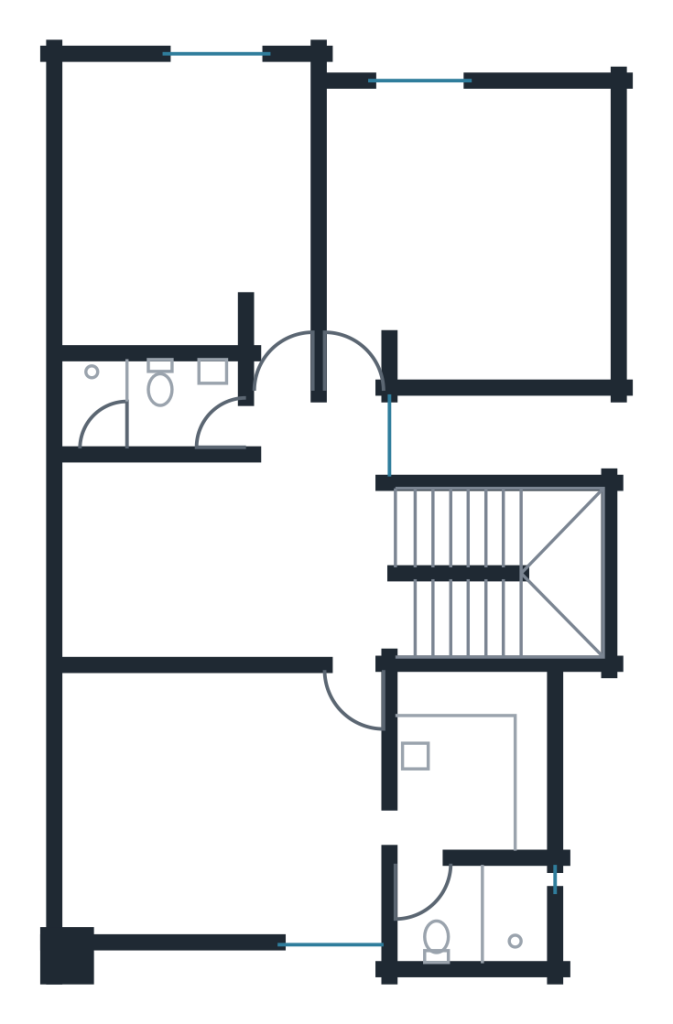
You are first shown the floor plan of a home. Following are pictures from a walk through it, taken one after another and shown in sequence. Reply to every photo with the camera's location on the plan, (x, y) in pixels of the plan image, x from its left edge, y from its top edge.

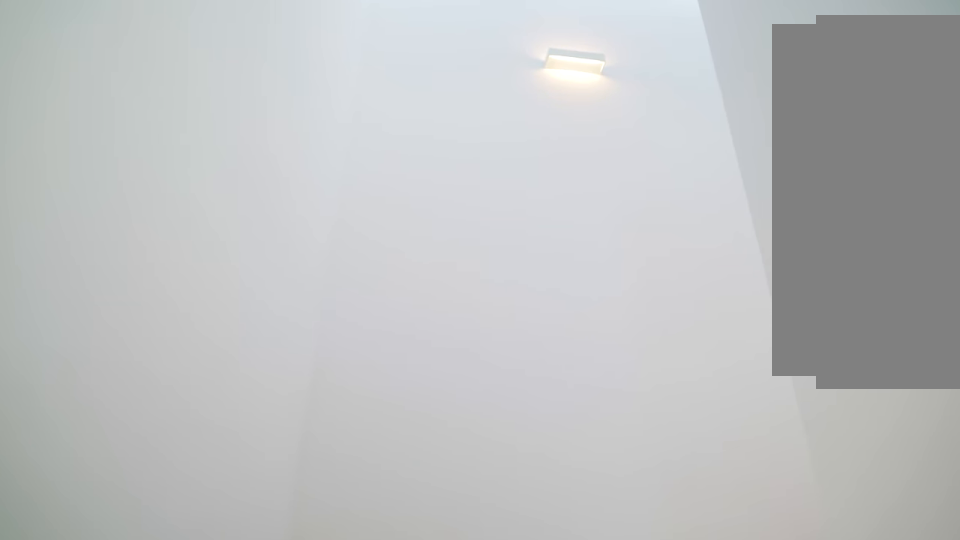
(462, 543)
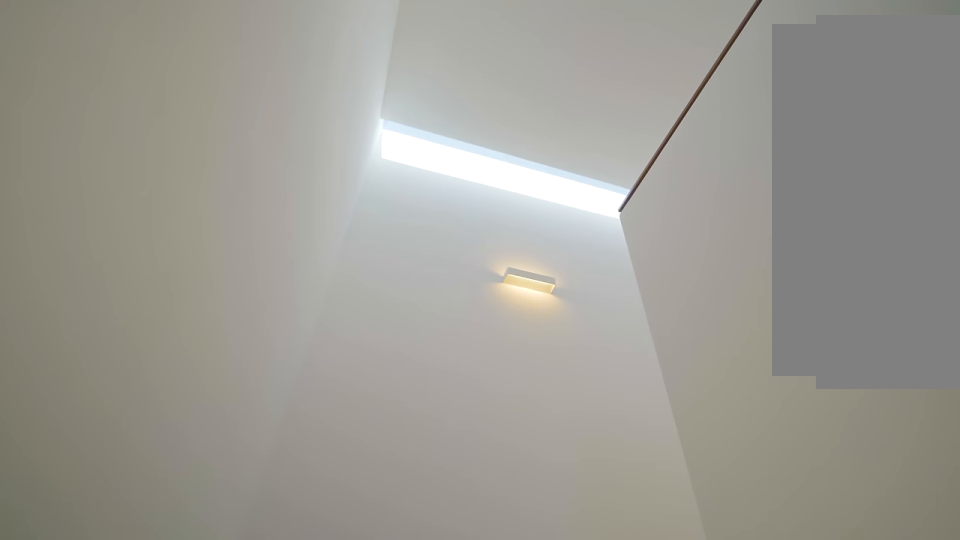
(494, 533)
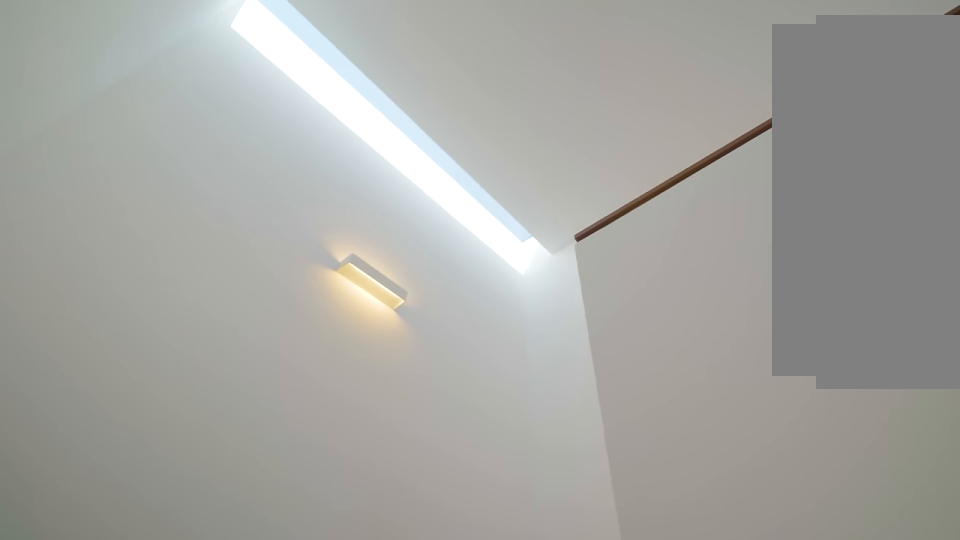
(529, 532)
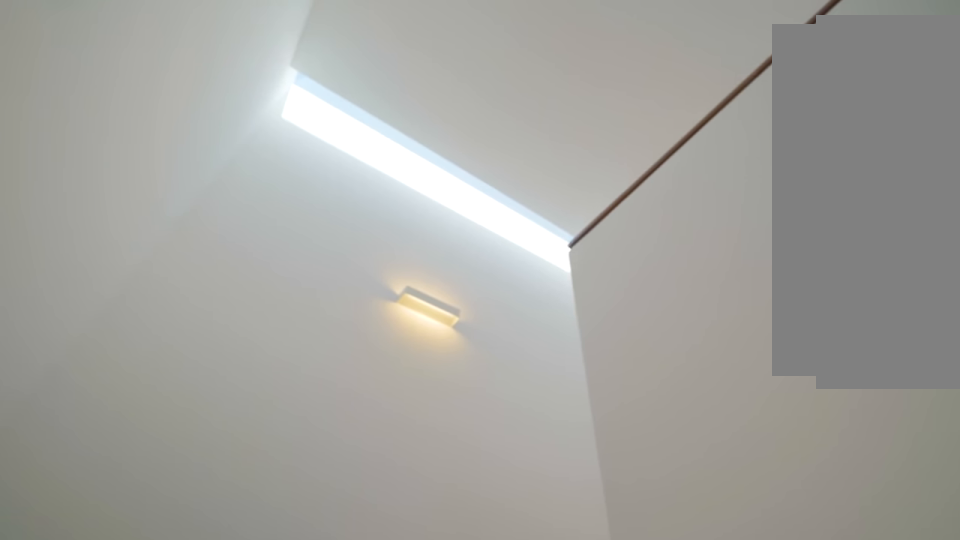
(501, 524)
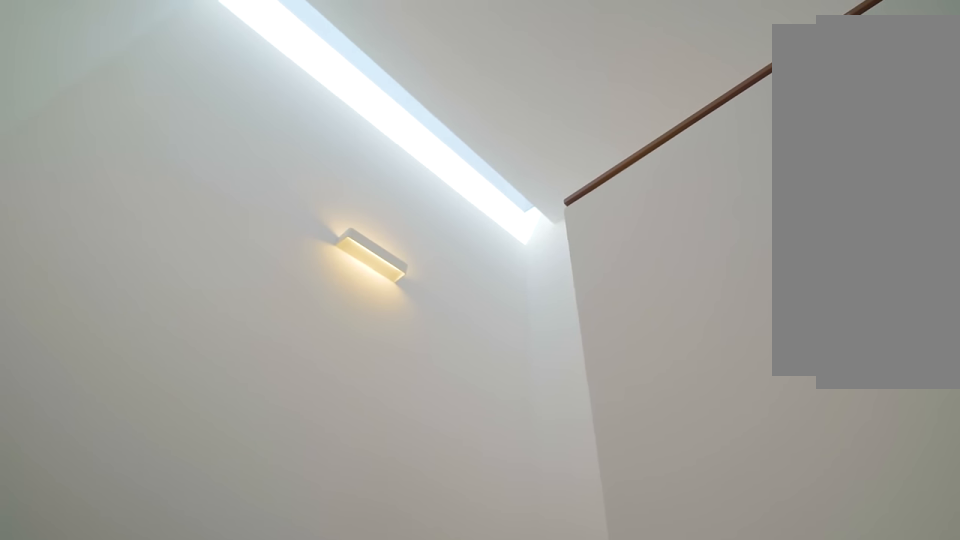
(492, 524)
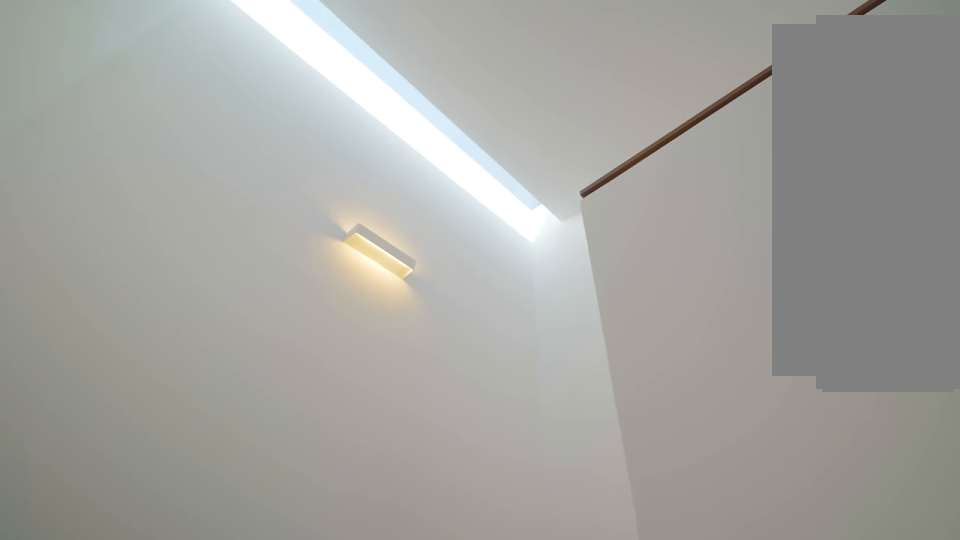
(495, 523)
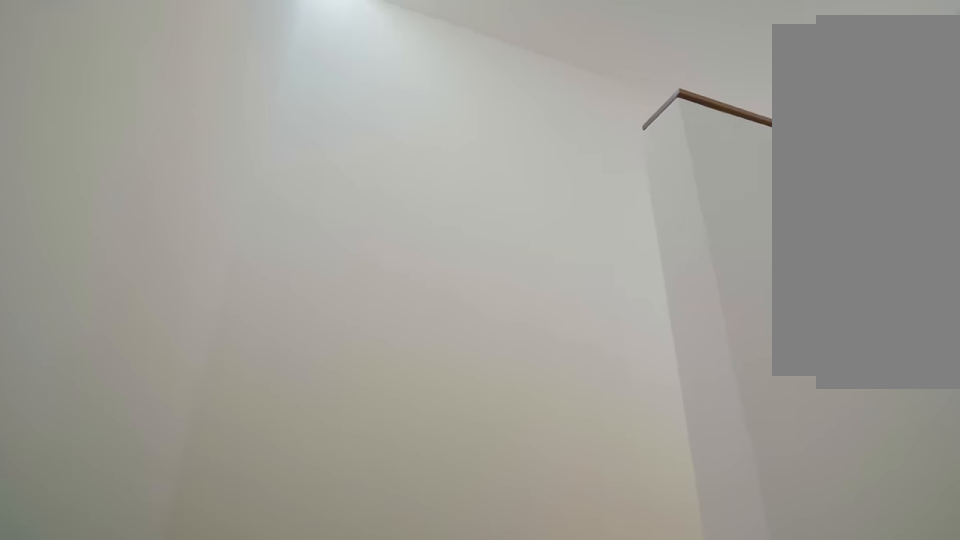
(545, 528)
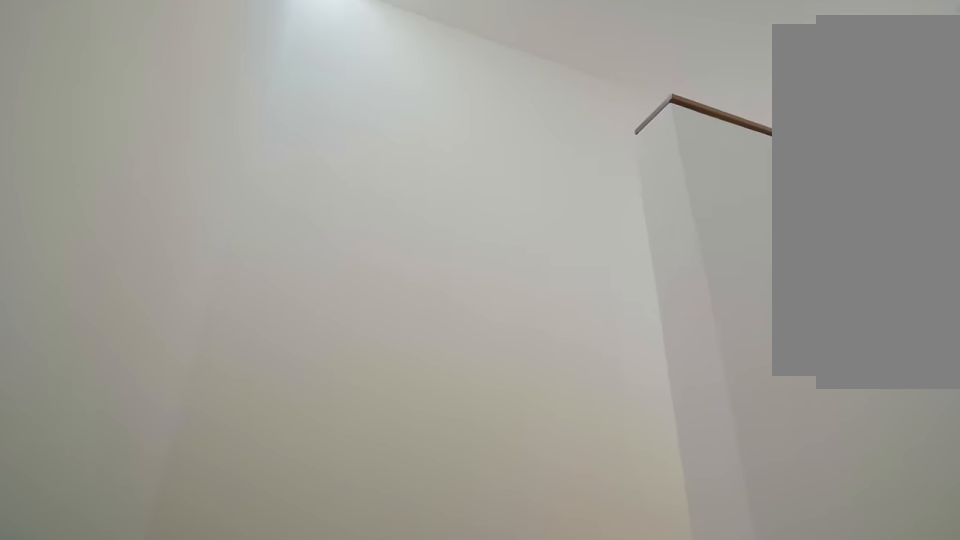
(544, 528)
